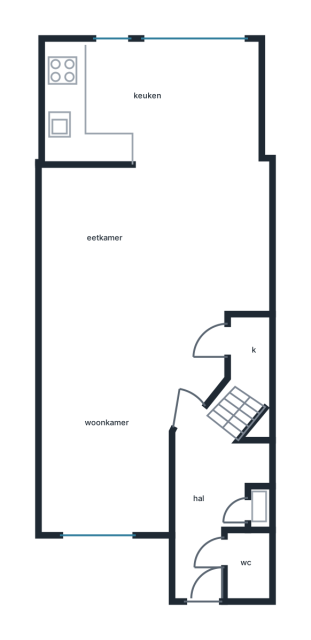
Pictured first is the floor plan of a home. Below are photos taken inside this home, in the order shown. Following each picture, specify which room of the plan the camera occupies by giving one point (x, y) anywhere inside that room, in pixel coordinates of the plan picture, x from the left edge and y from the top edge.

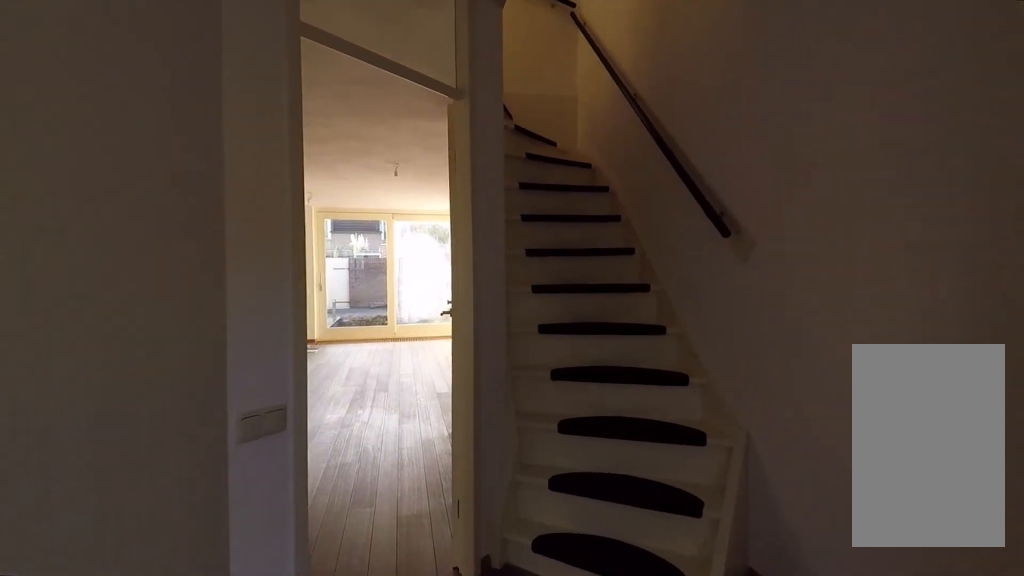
(210, 500)
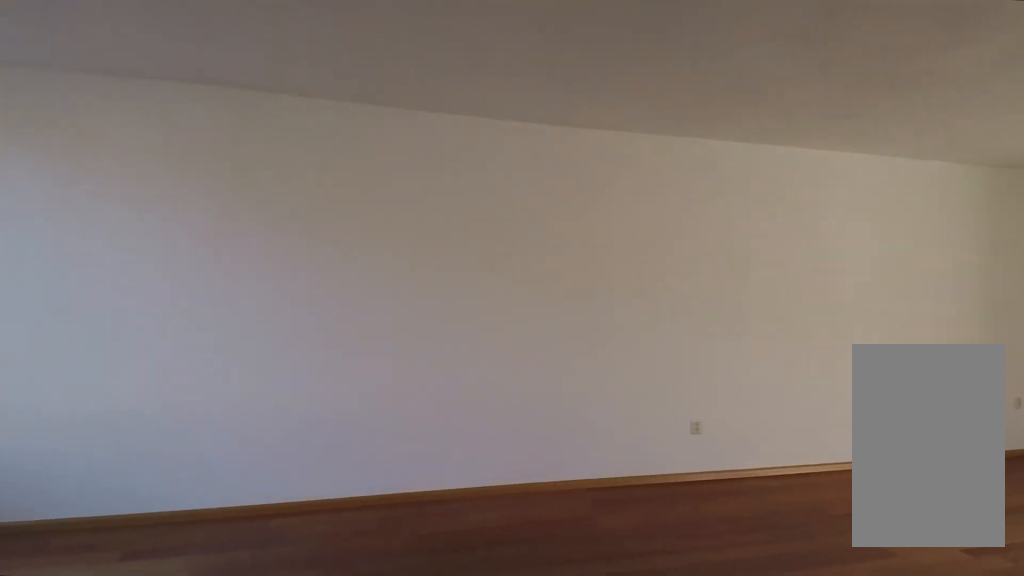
(138, 324)
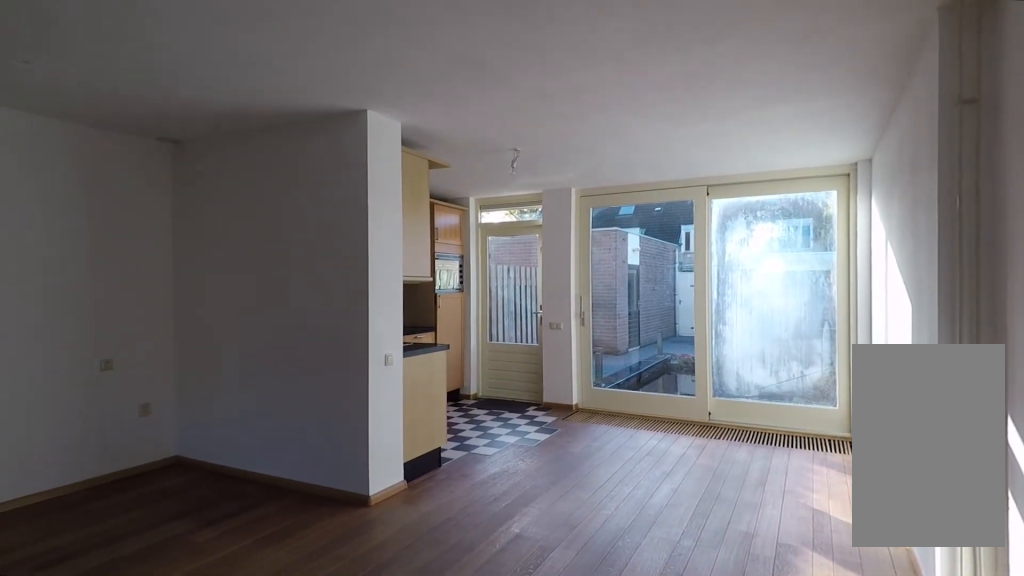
(138, 324)
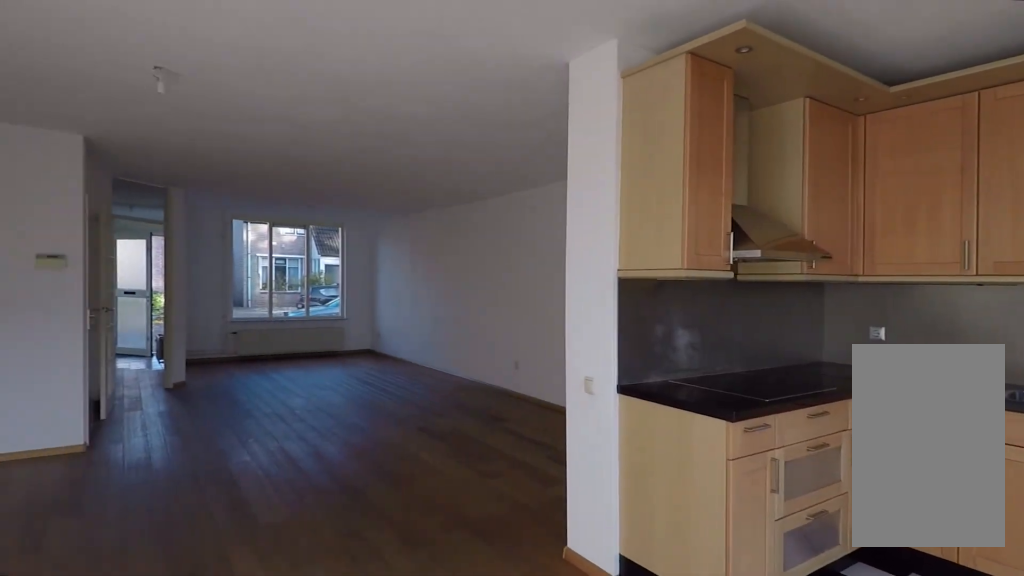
(153, 104)
